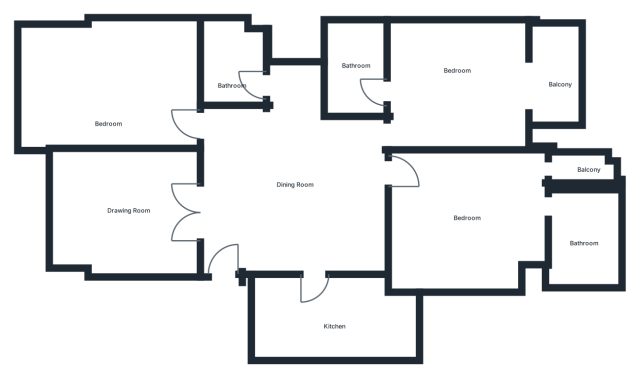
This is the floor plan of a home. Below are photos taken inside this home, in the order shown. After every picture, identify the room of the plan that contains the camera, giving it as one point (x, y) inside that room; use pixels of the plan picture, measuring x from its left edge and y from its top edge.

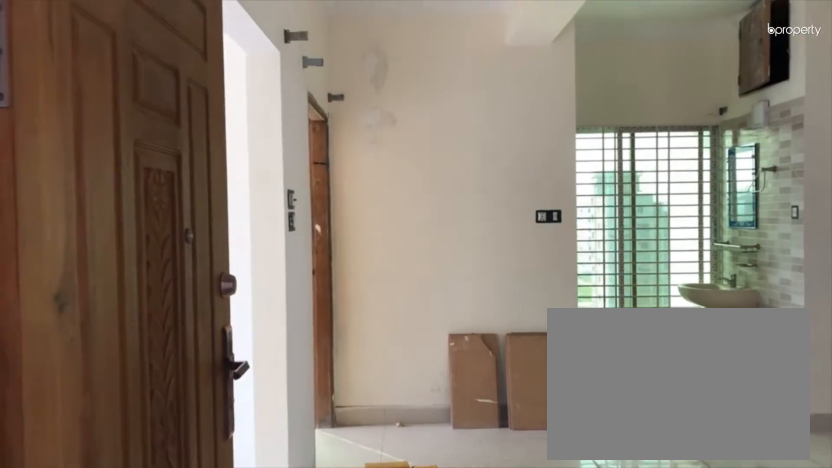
(221, 265)
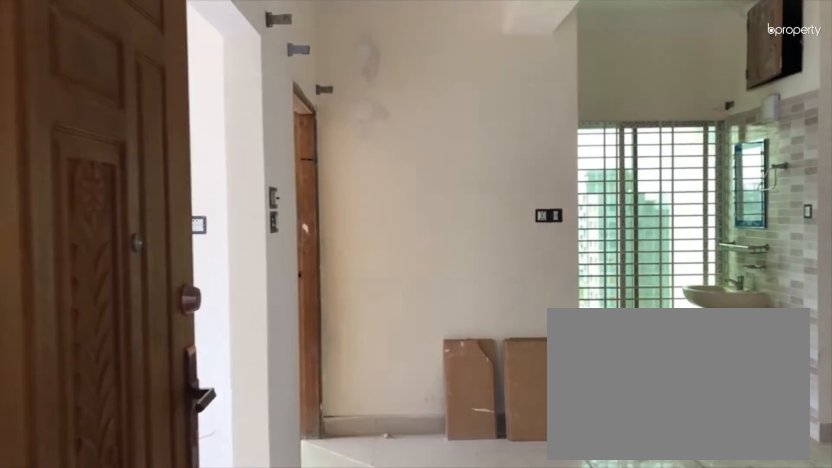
(221, 265)
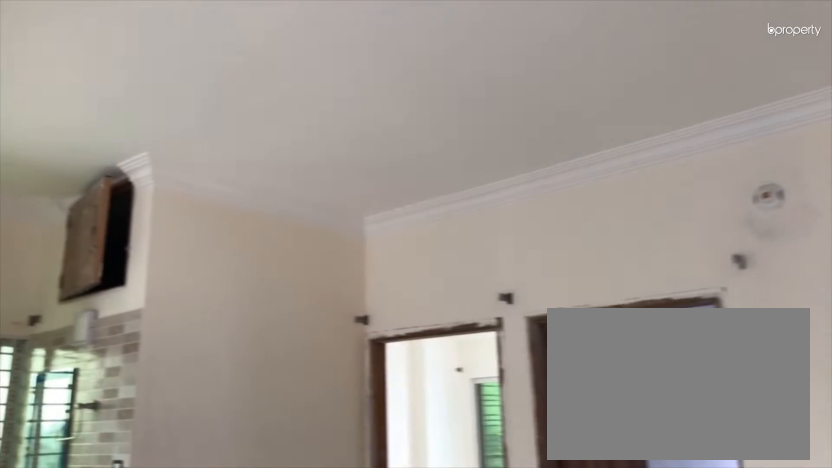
(282, 198)
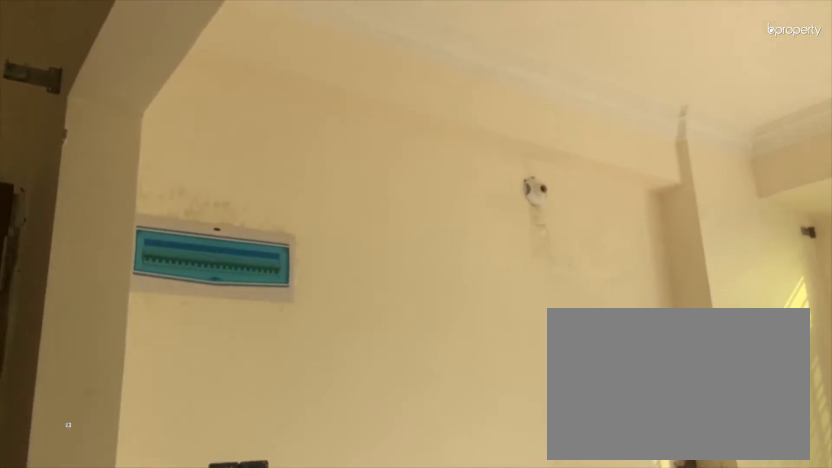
(120, 221)
